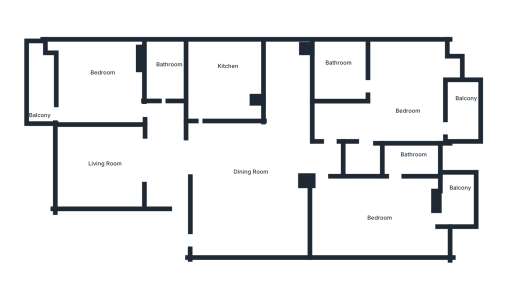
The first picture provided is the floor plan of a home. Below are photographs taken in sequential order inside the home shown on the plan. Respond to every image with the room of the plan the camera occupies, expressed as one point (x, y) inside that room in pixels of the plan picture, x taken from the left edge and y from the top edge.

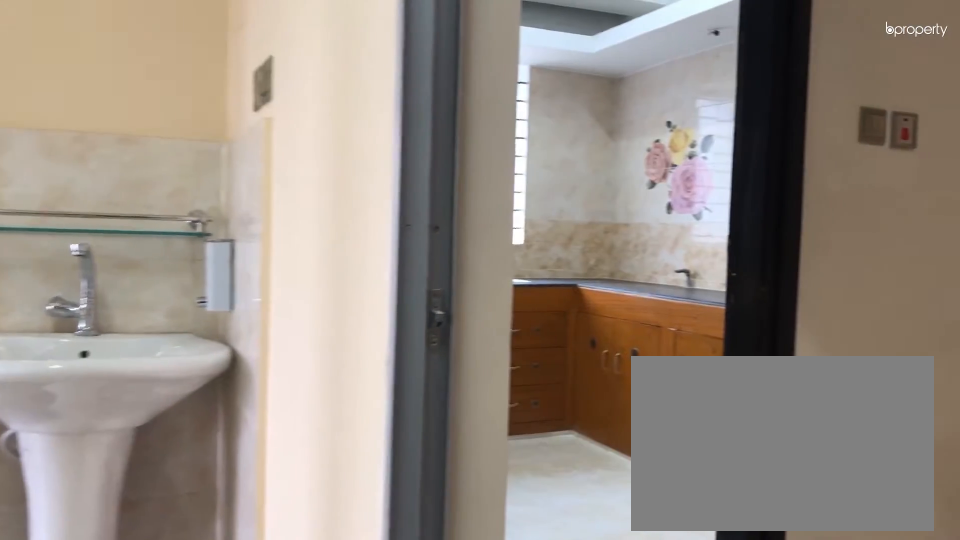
(191, 160)
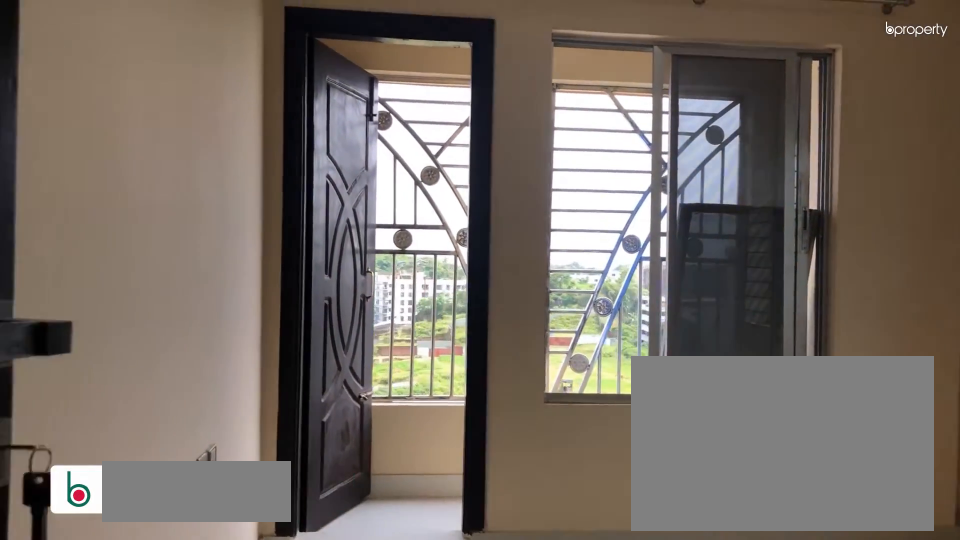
(111, 90)
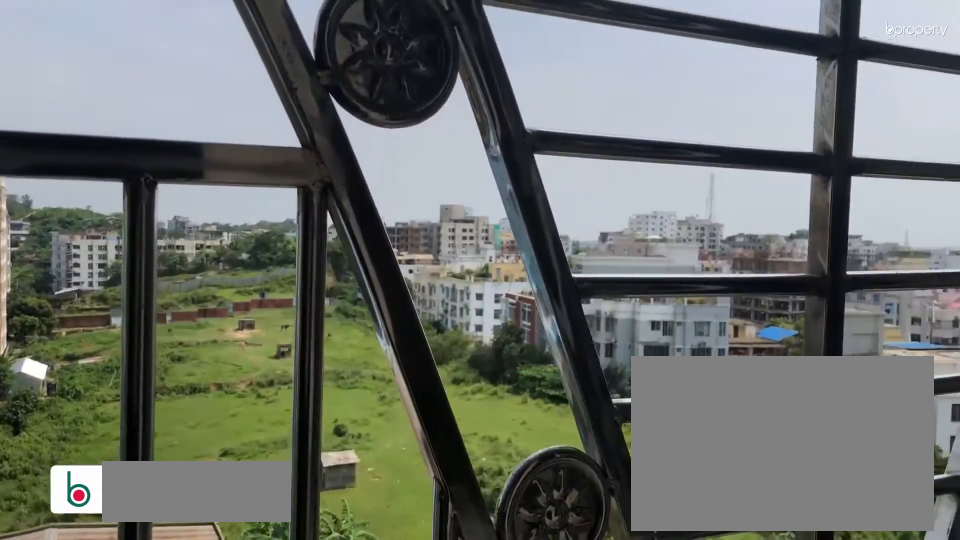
(38, 93)
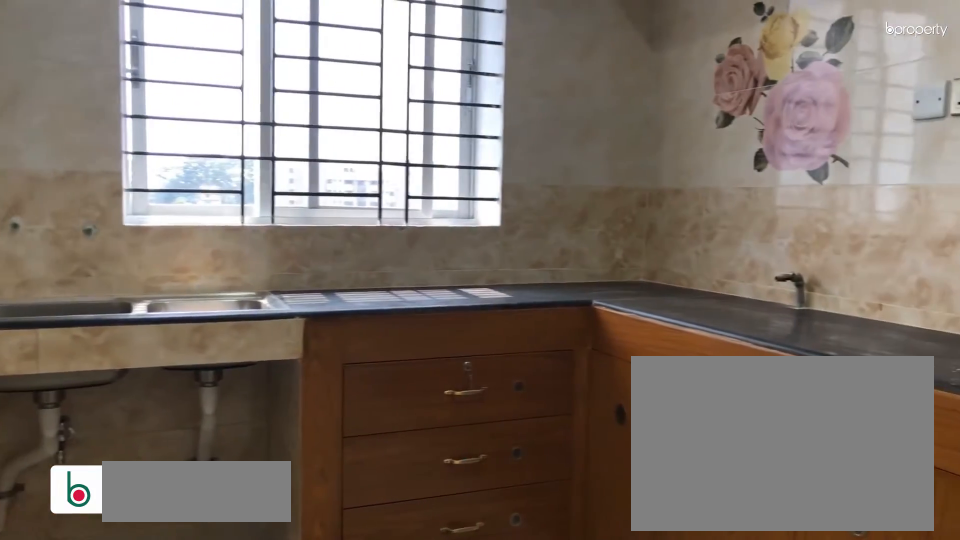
(229, 77)
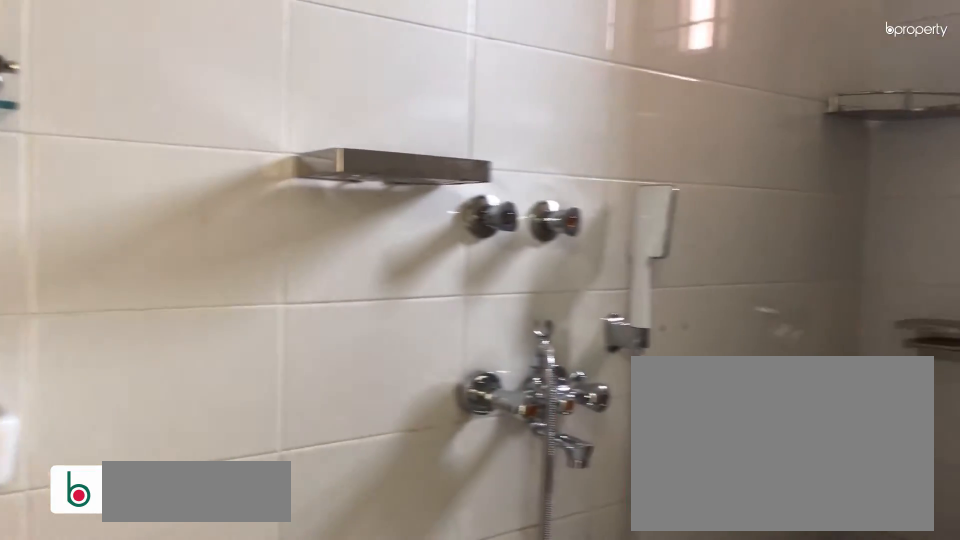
(407, 158)
